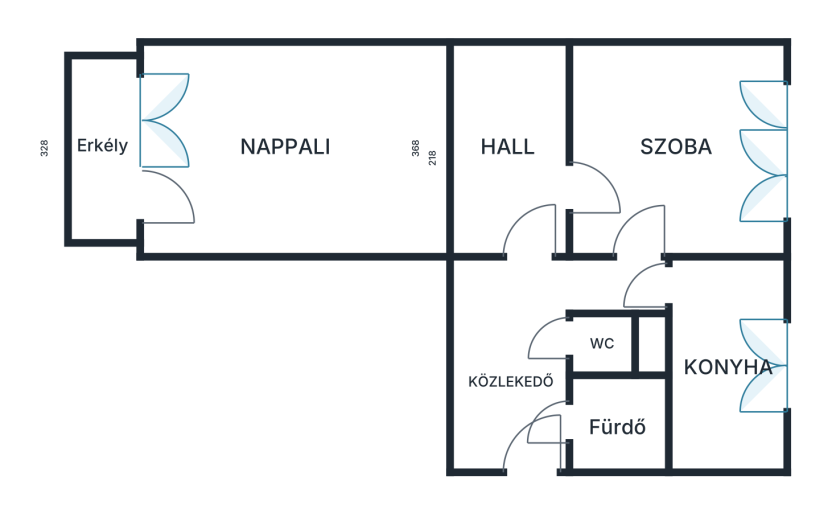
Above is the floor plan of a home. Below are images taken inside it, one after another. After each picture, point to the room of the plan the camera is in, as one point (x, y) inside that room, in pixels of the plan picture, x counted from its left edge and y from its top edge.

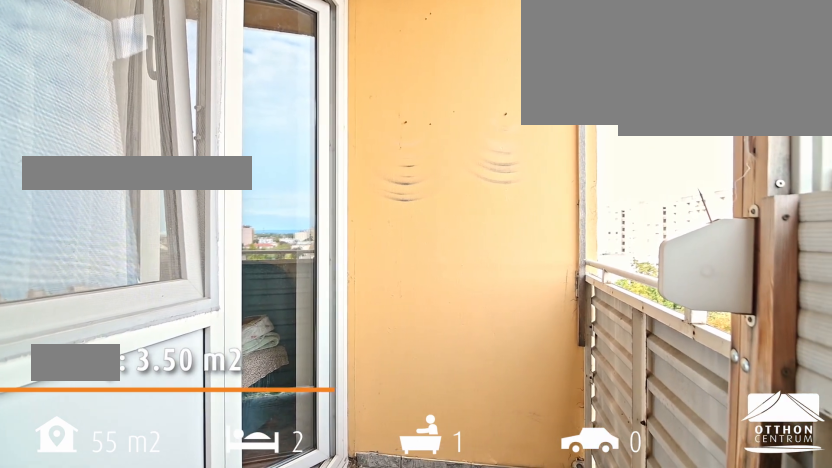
(99, 152)
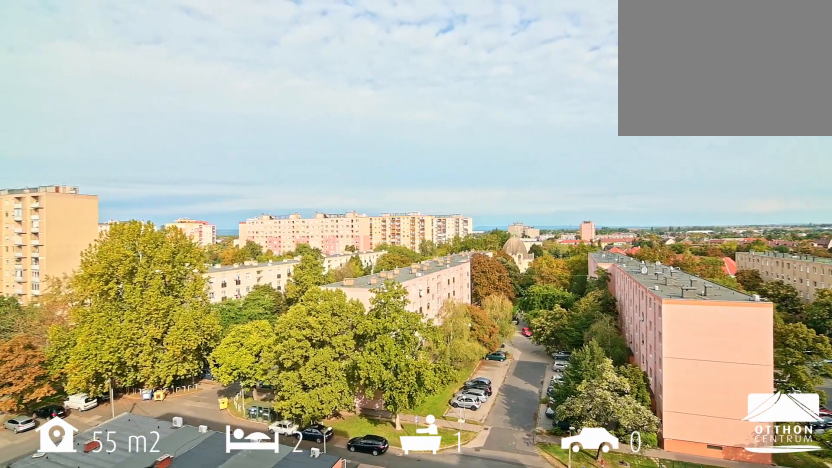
(99, 152)
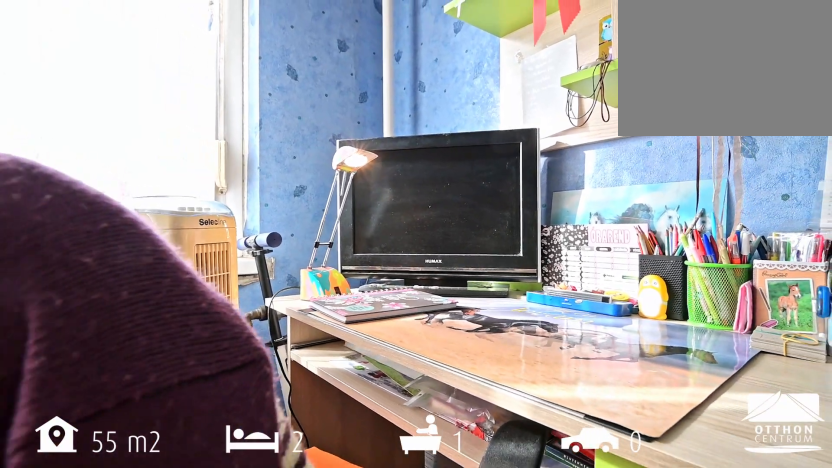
(681, 130)
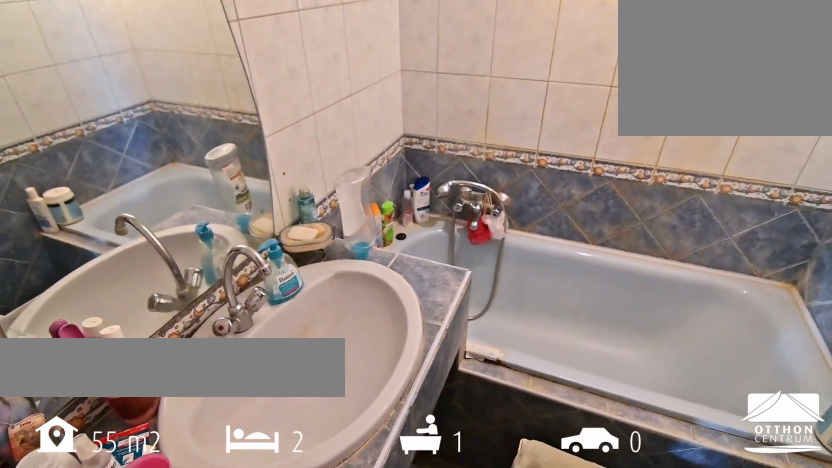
(613, 434)
